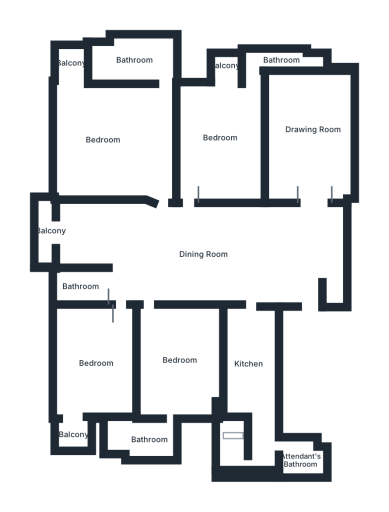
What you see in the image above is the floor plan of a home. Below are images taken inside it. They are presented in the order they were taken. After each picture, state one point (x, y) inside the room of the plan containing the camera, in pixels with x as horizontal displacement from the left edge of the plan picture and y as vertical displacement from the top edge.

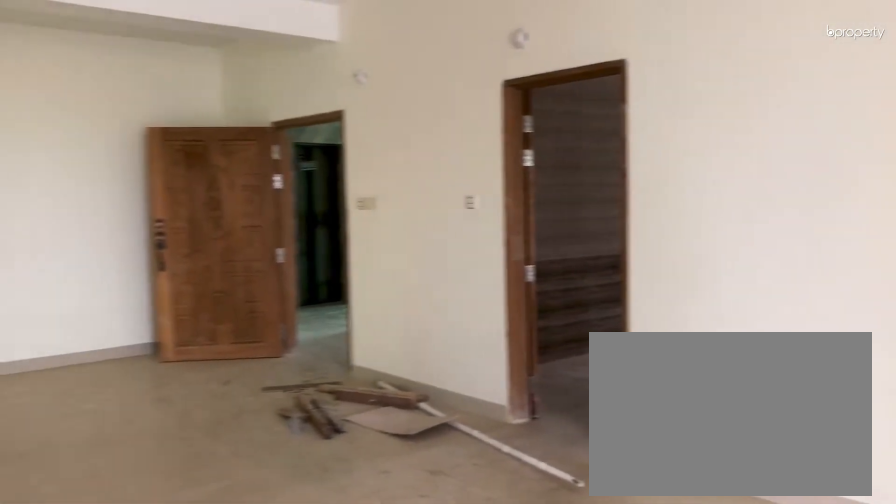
(195, 254)
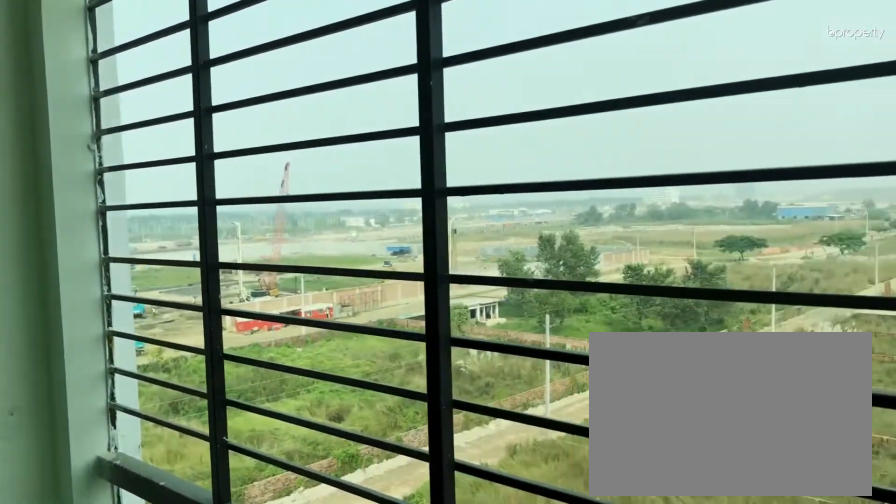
(46, 236)
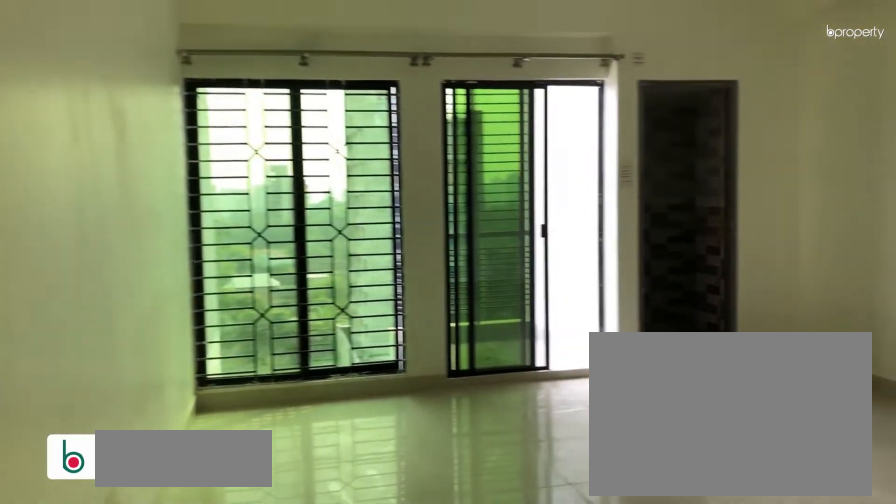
(223, 143)
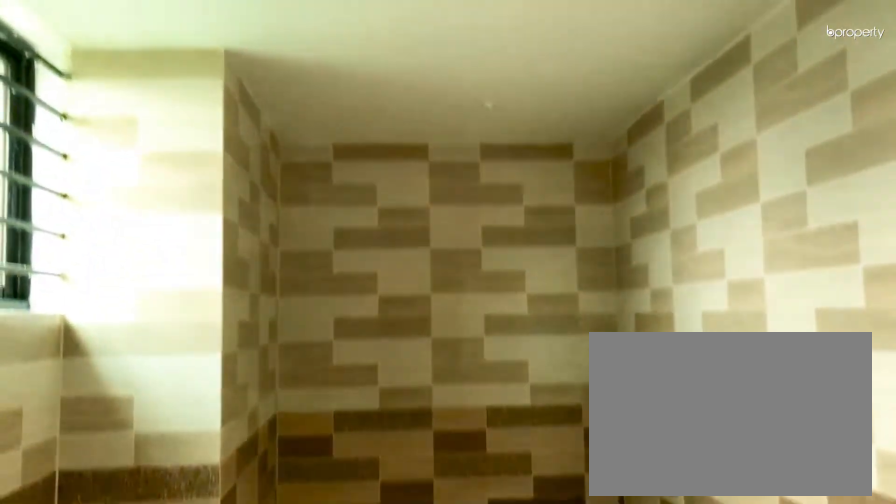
(271, 60)
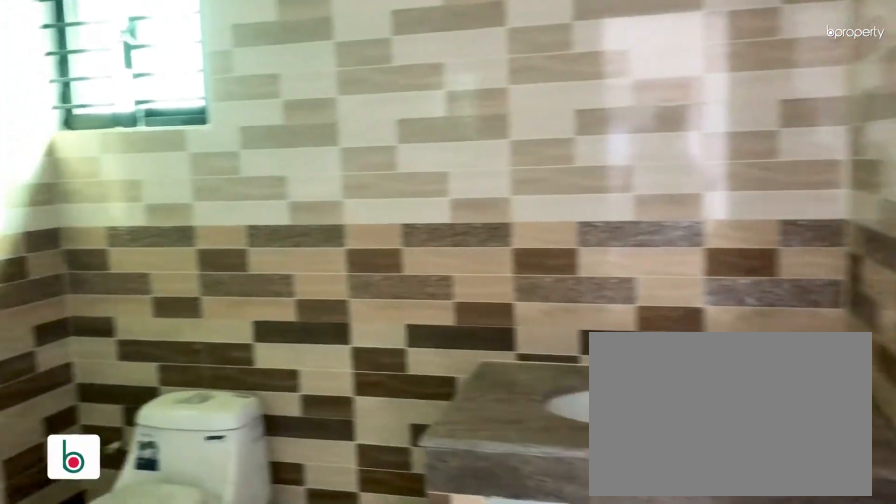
(133, 61)
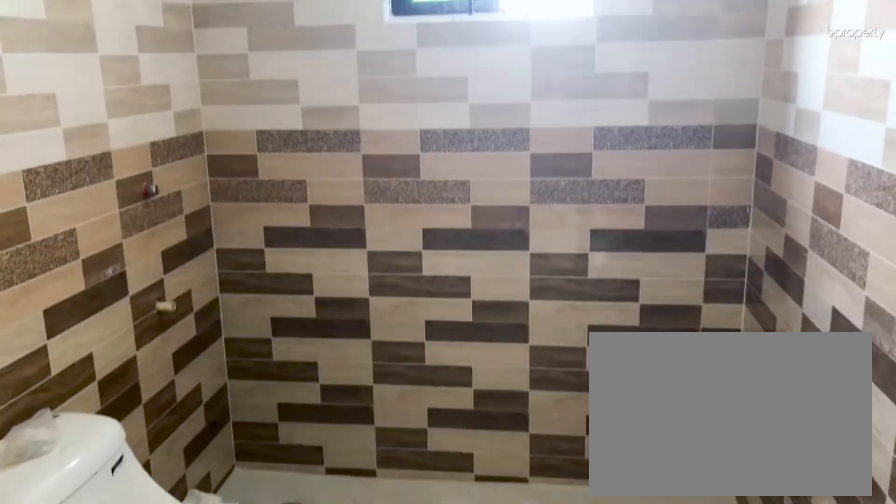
(78, 285)
